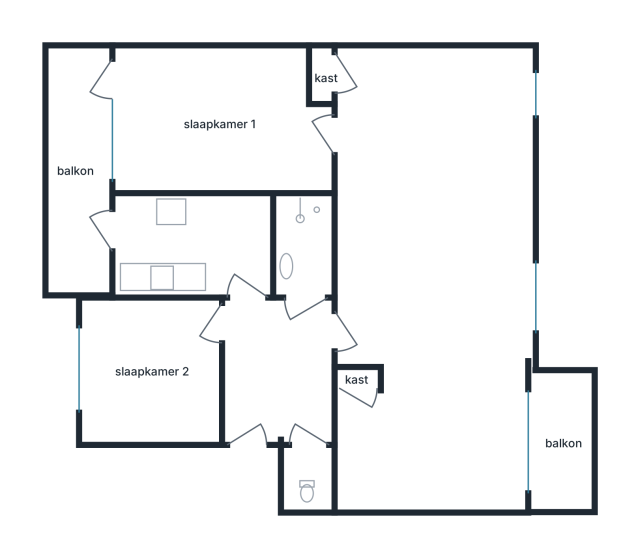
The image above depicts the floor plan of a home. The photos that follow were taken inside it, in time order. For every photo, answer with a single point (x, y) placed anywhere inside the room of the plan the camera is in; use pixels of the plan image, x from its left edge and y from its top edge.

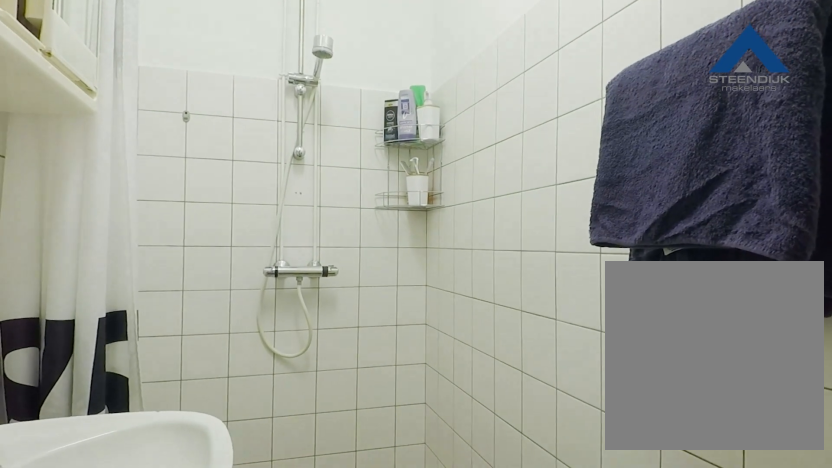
(304, 245)
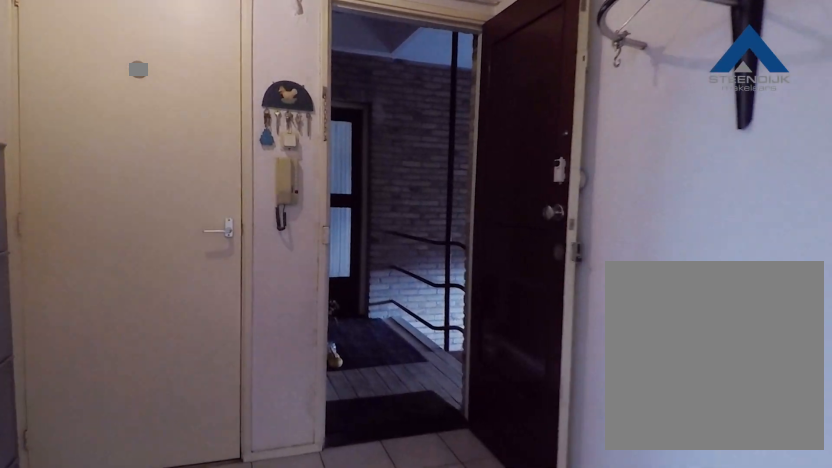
(278, 370)
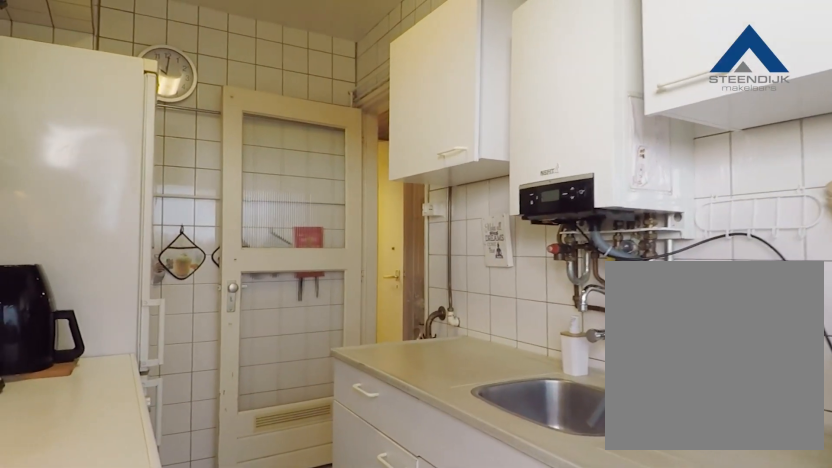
(197, 244)
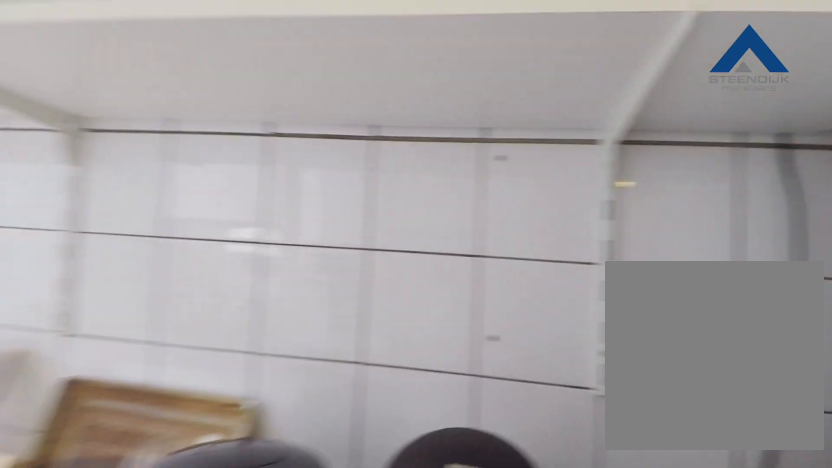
(197, 244)
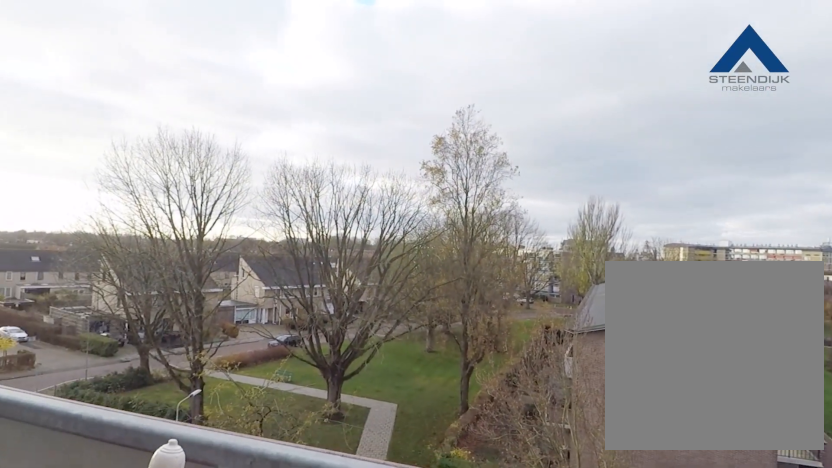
(561, 441)
